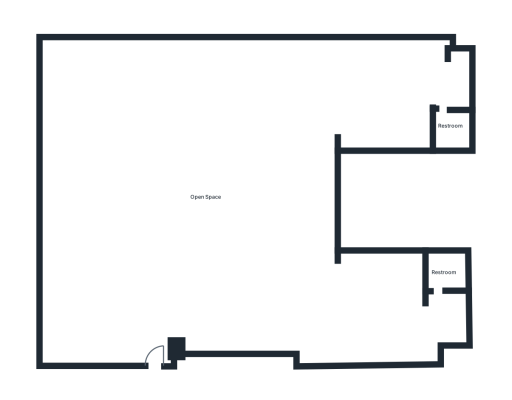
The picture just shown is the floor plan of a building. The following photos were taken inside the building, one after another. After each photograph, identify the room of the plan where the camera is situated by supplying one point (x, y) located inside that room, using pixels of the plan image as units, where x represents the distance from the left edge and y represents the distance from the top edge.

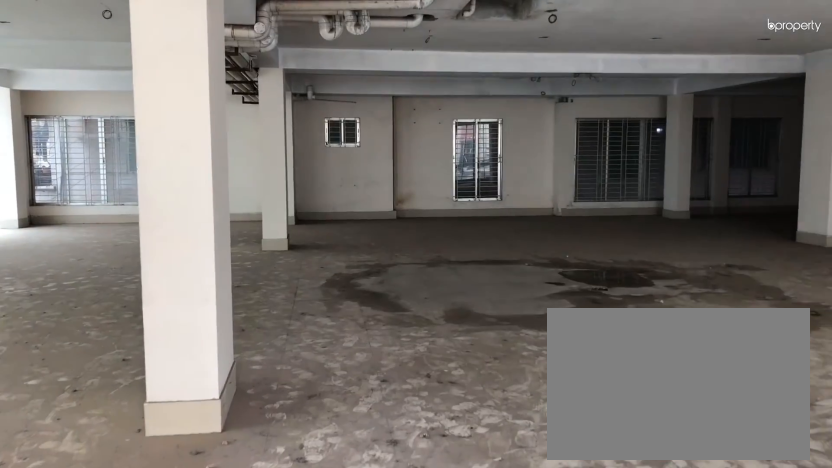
(157, 324)
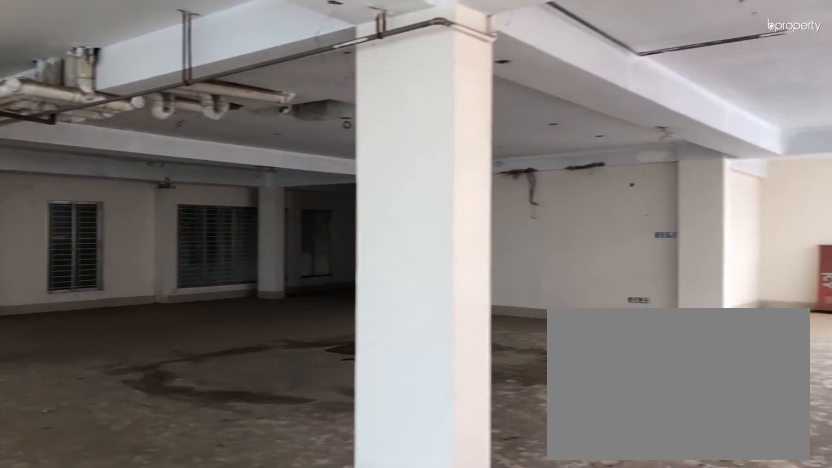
(207, 197)
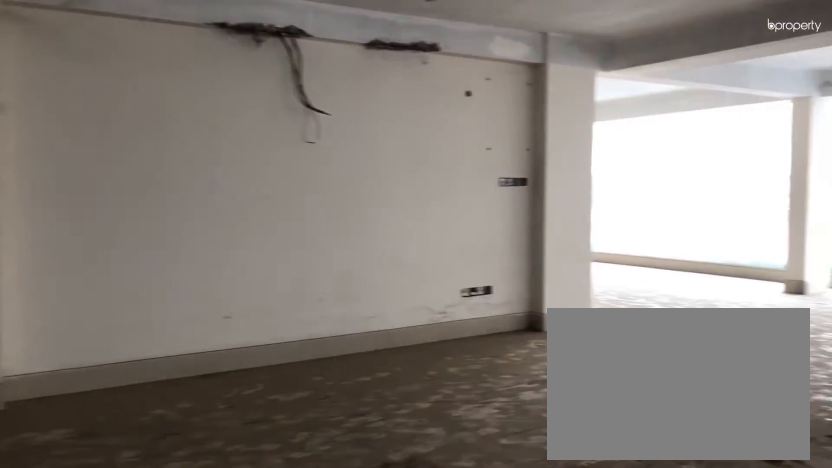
(207, 197)
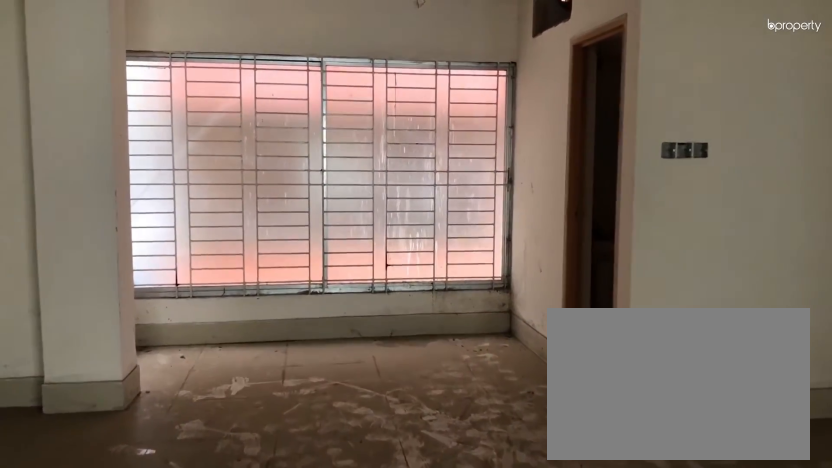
(354, 90)
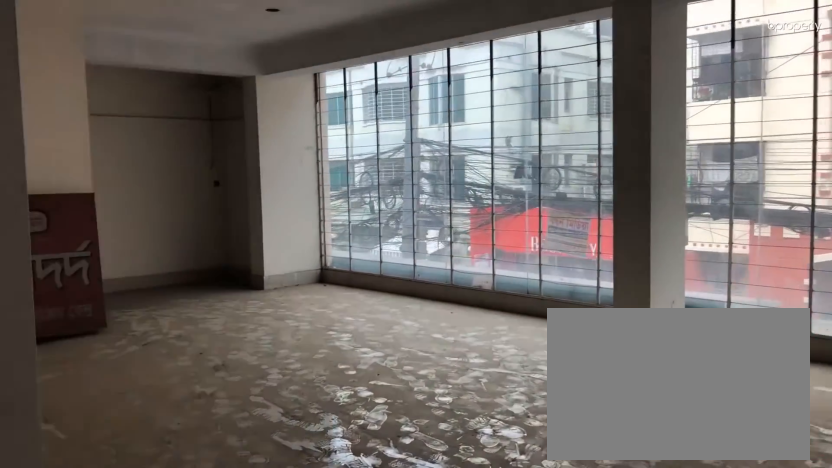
(375, 307)
